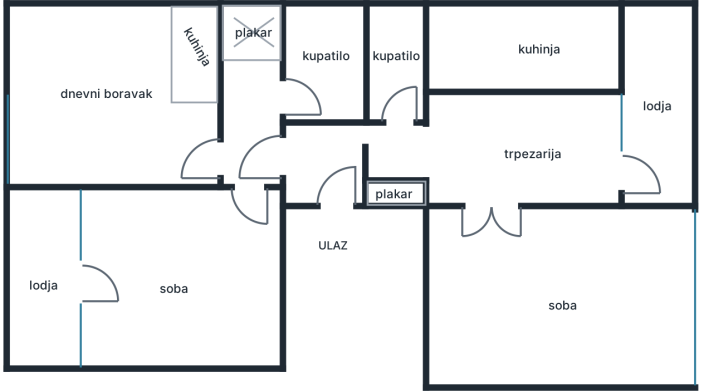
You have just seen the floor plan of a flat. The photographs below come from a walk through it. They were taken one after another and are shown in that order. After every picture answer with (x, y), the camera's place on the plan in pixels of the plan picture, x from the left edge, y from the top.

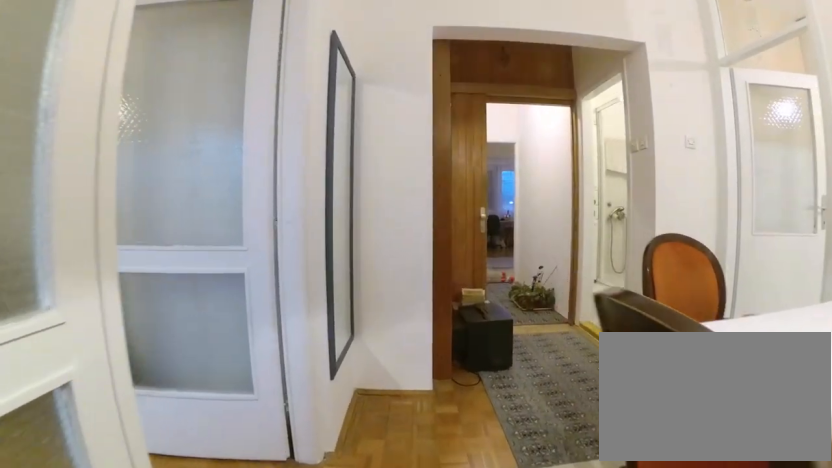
(542, 179)
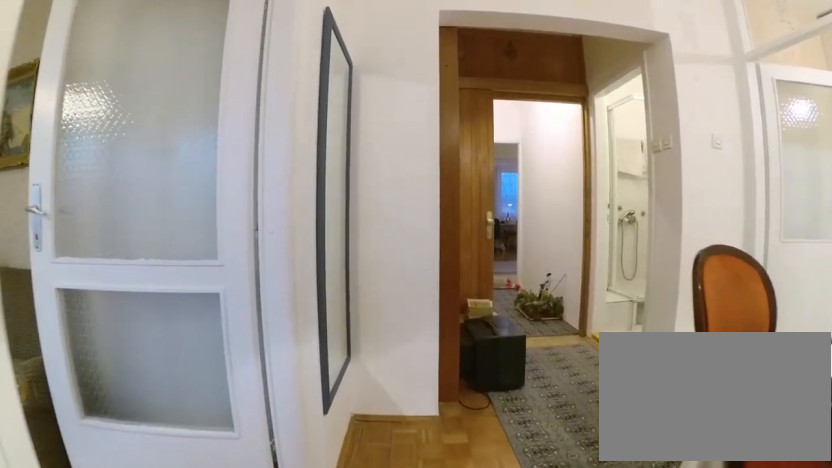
(532, 180)
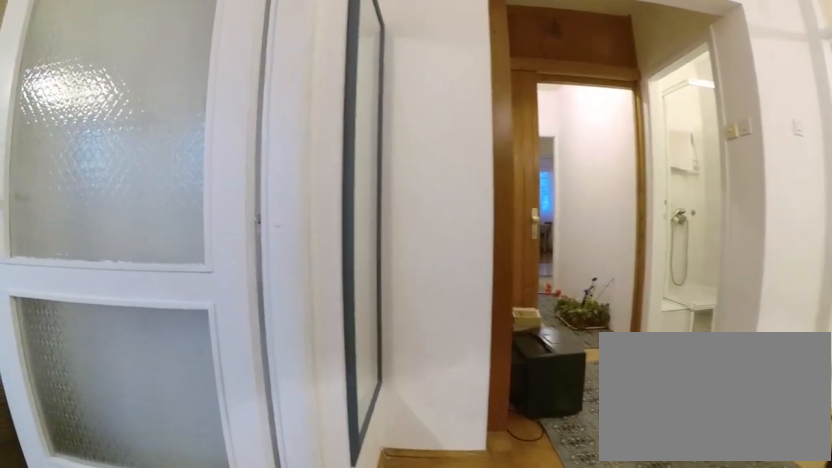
(514, 175)
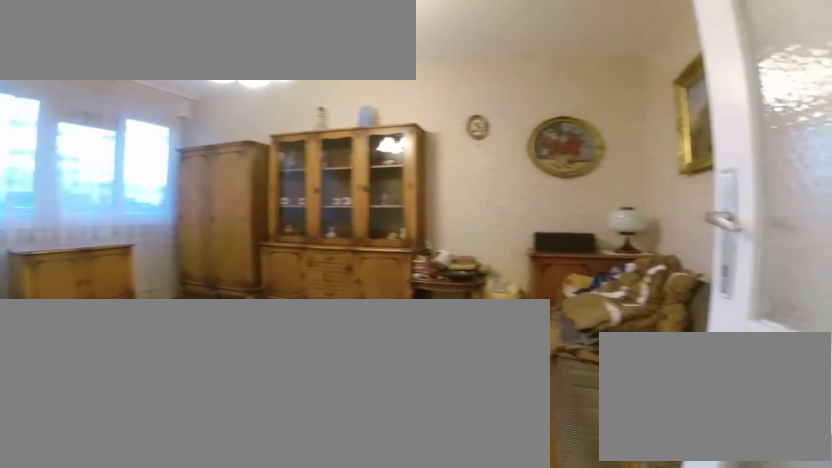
(464, 185)
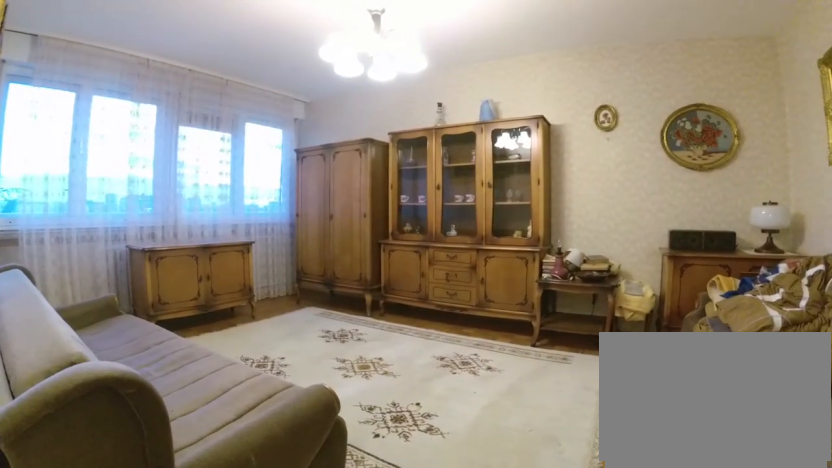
(457, 204)
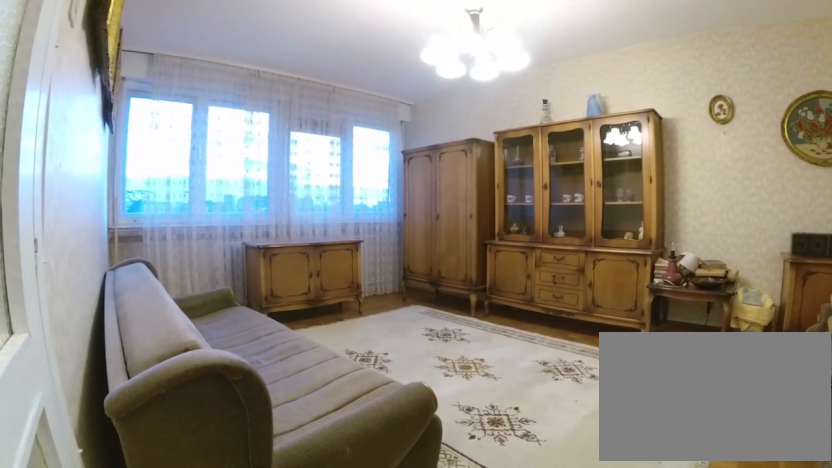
(457, 204)
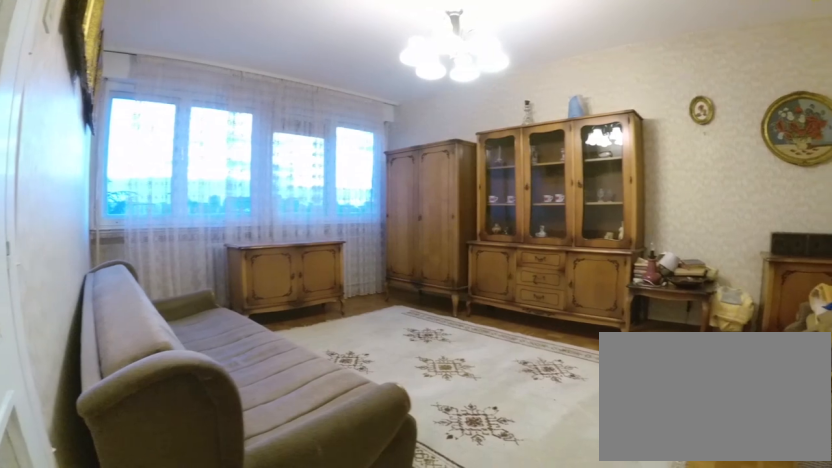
(458, 204)
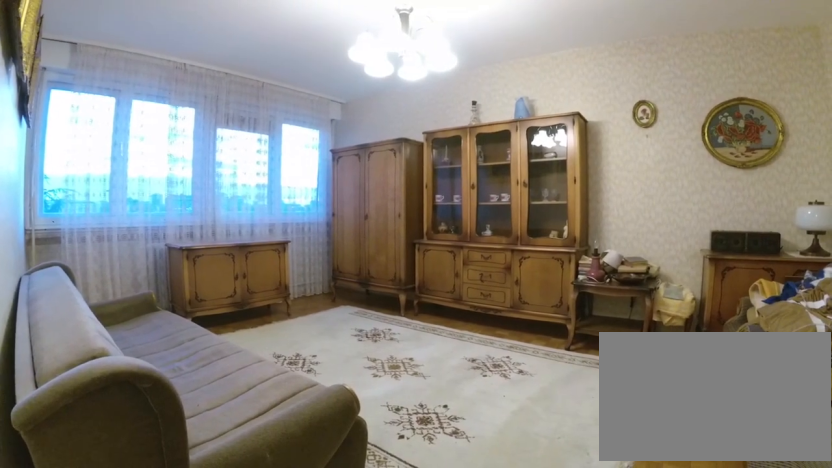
(465, 200)
